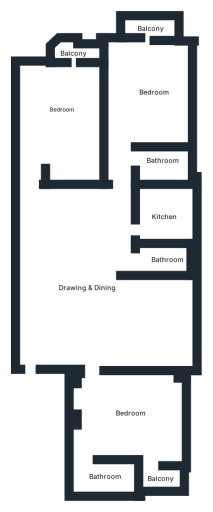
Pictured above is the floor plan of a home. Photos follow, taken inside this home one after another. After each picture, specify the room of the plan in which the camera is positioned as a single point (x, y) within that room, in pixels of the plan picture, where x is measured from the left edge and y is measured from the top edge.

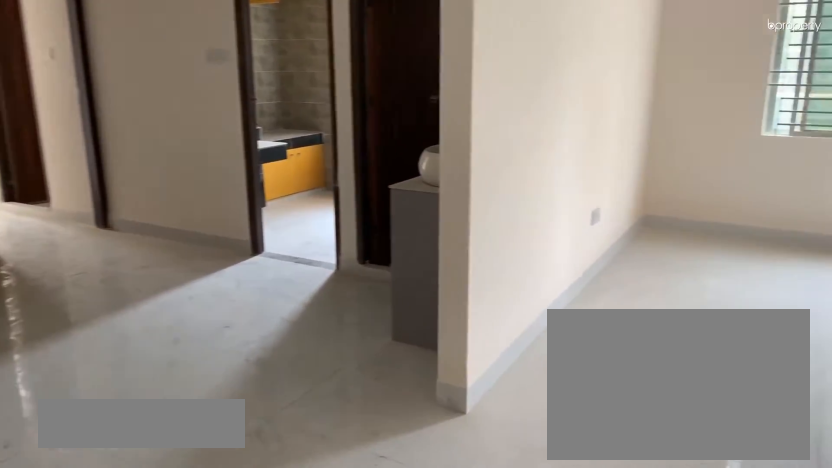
(92, 309)
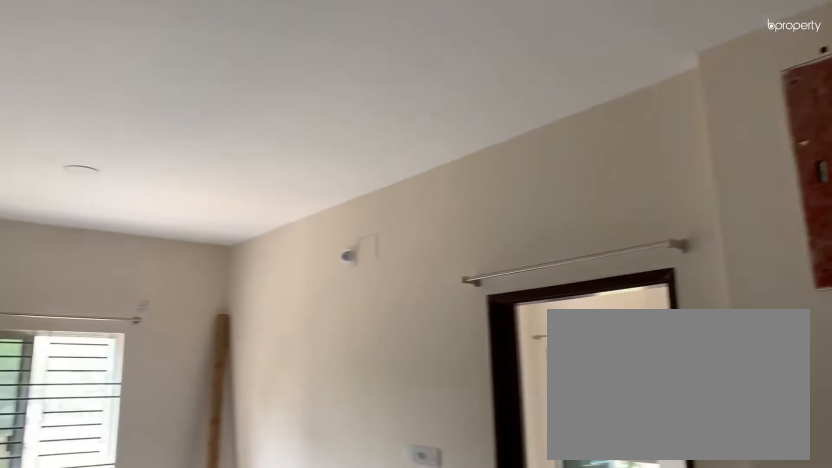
(92, 309)
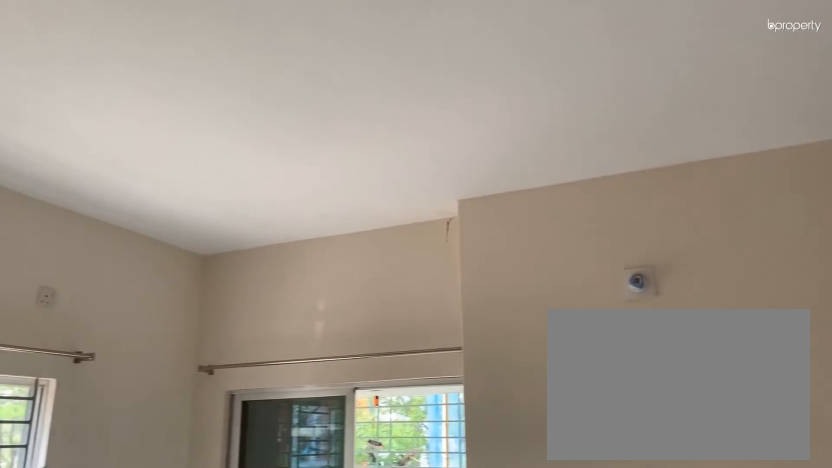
(128, 425)
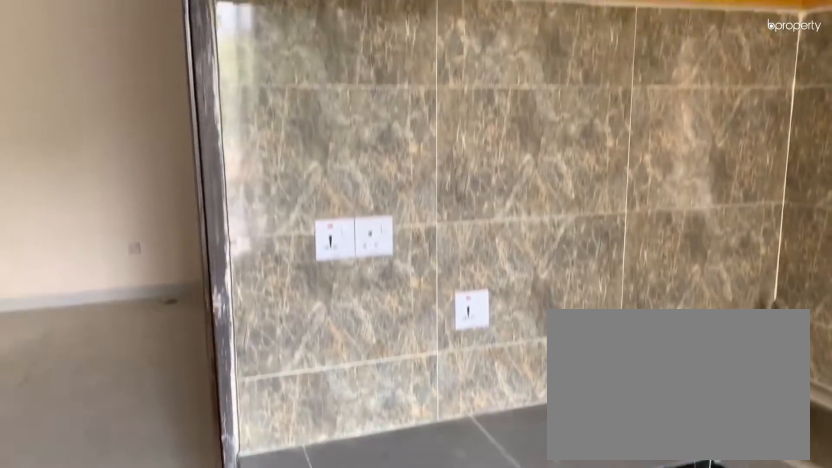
(166, 218)
